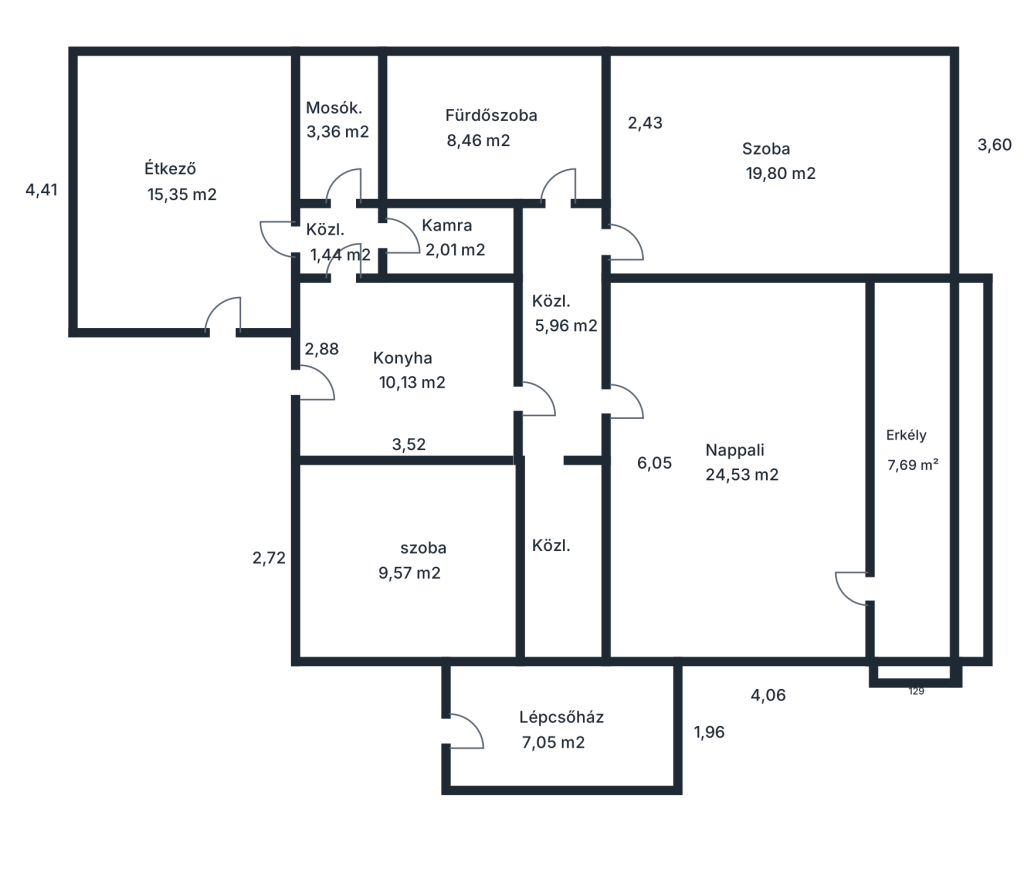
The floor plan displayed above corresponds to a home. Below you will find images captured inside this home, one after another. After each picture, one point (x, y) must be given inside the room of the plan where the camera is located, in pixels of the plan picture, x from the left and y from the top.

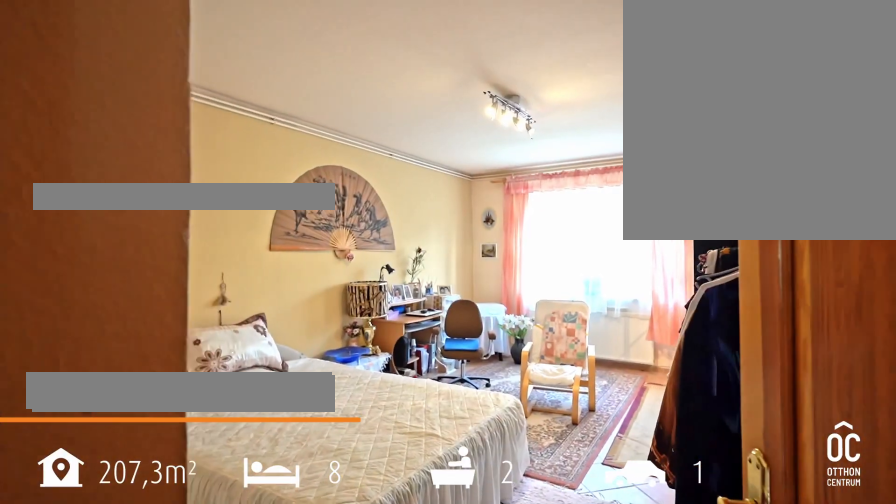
(778, 156)
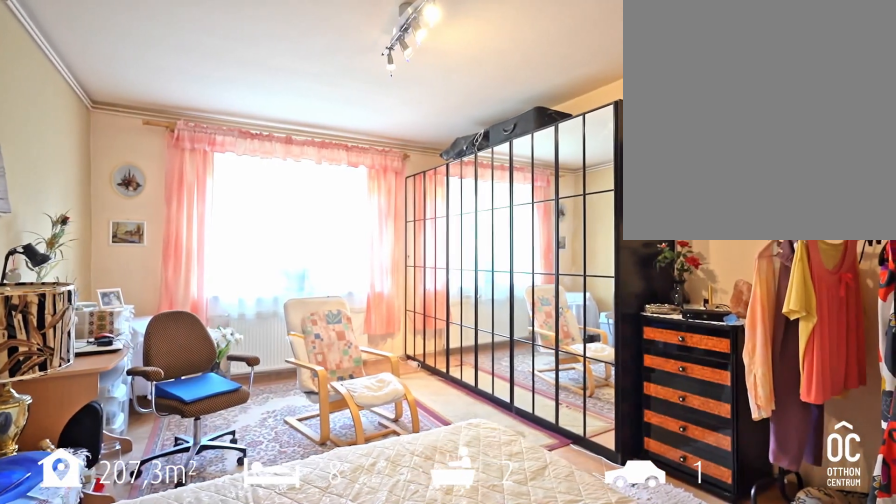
(778, 156)
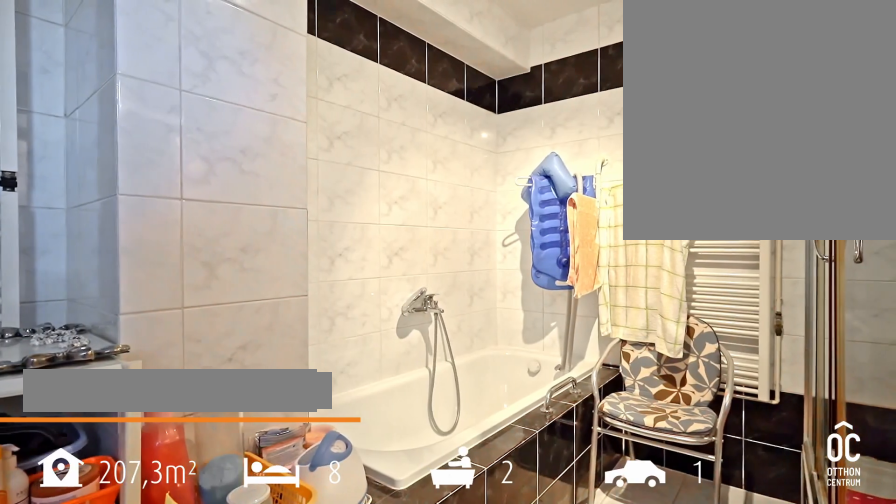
(487, 128)
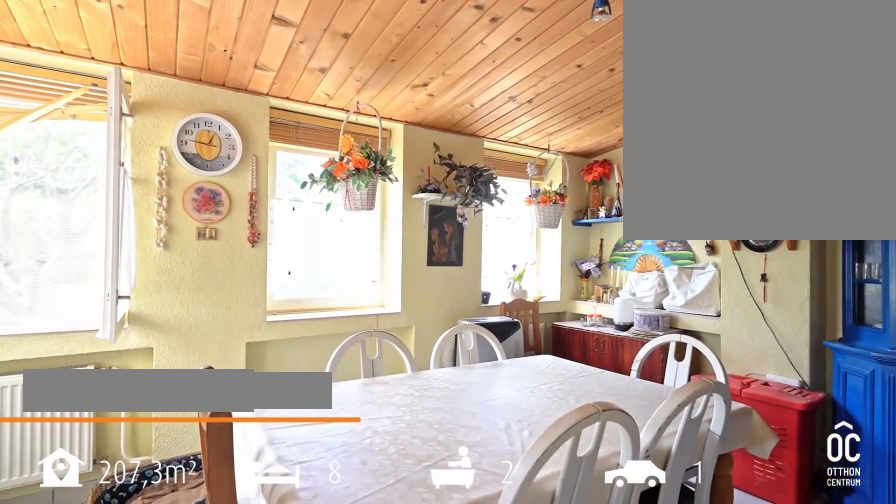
(184, 189)
